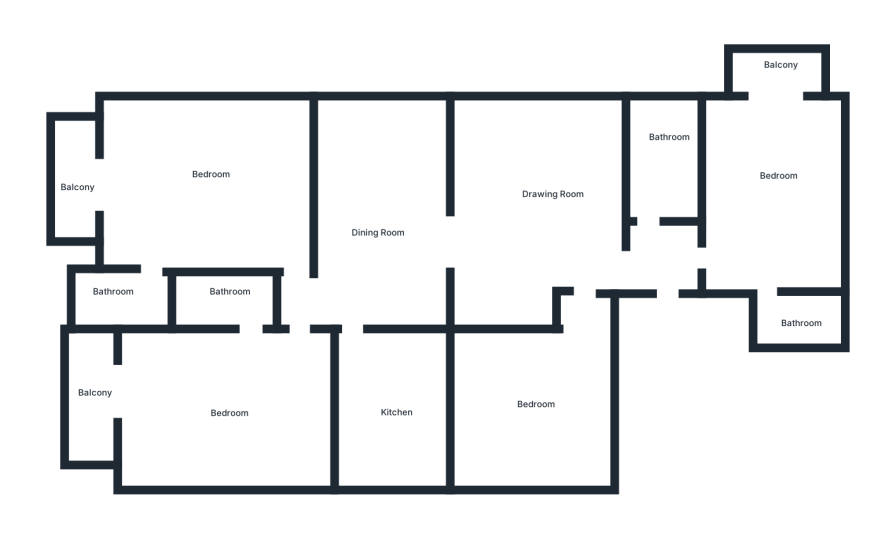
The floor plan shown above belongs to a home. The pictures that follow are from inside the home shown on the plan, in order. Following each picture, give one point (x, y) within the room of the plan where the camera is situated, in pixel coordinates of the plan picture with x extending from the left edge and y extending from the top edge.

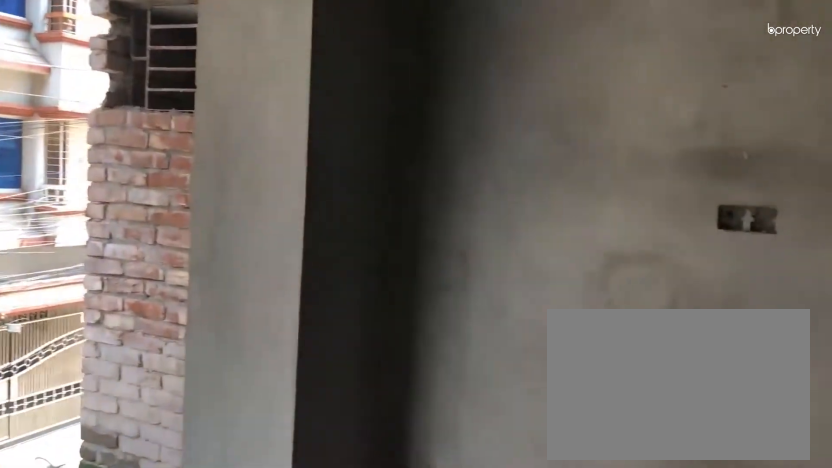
(206, 417)
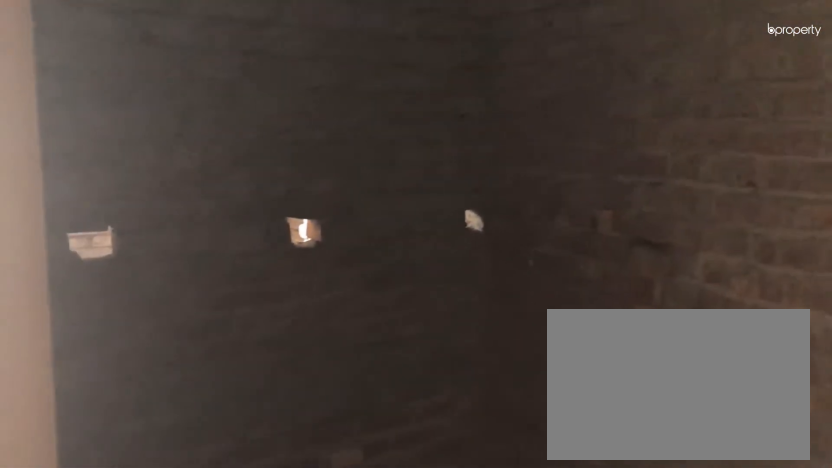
(230, 302)
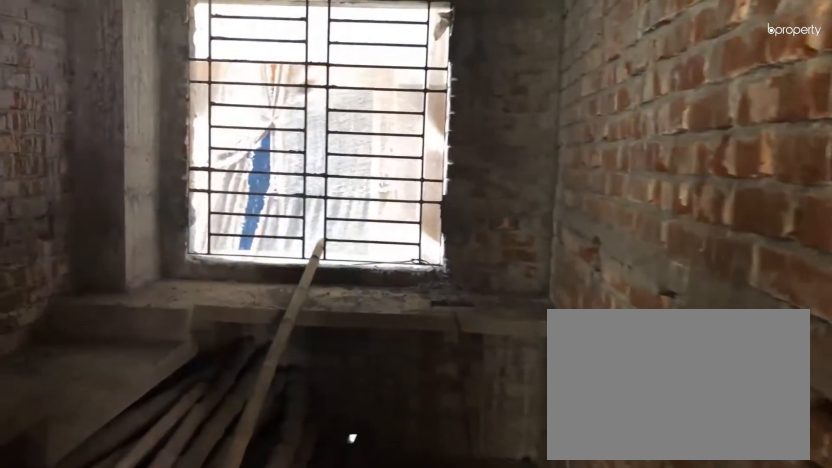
(392, 406)
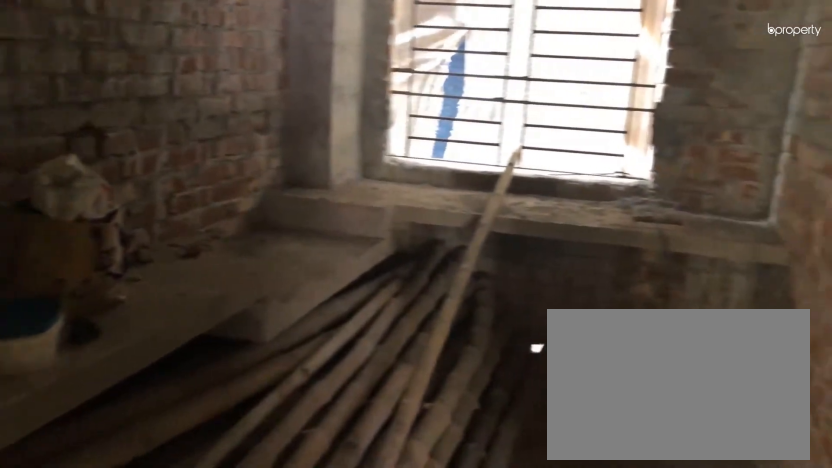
(392, 406)
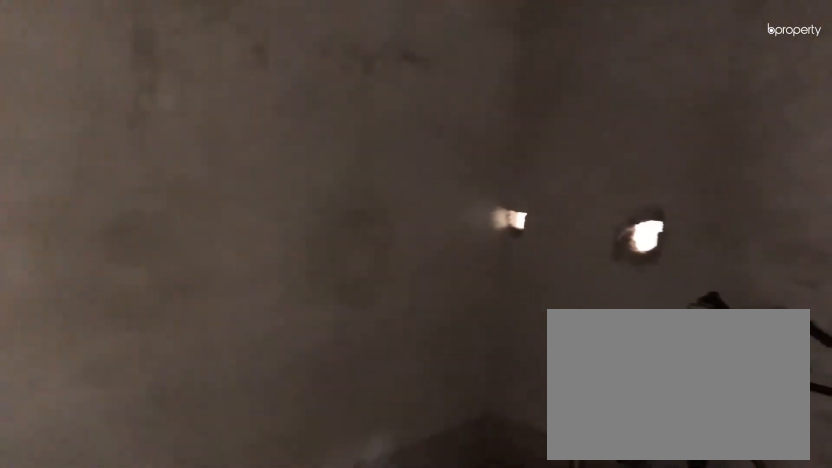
(550, 396)
